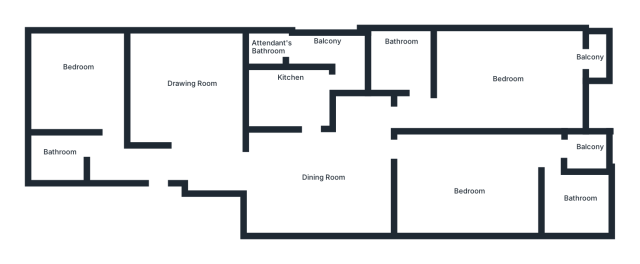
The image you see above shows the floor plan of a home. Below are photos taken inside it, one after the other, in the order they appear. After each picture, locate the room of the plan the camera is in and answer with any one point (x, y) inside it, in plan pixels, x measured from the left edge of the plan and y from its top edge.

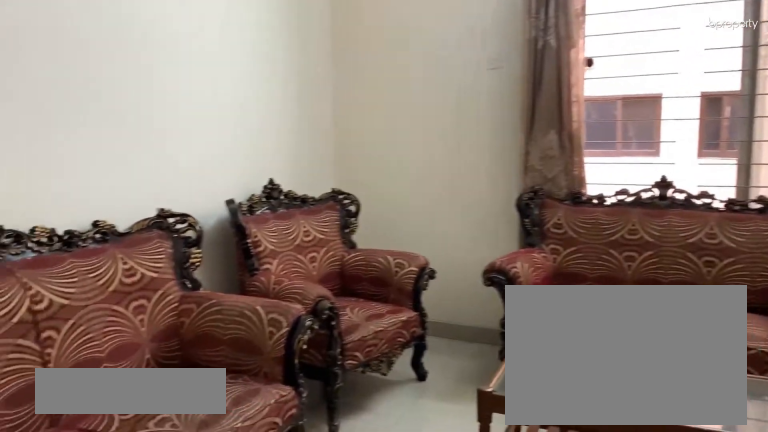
(183, 99)
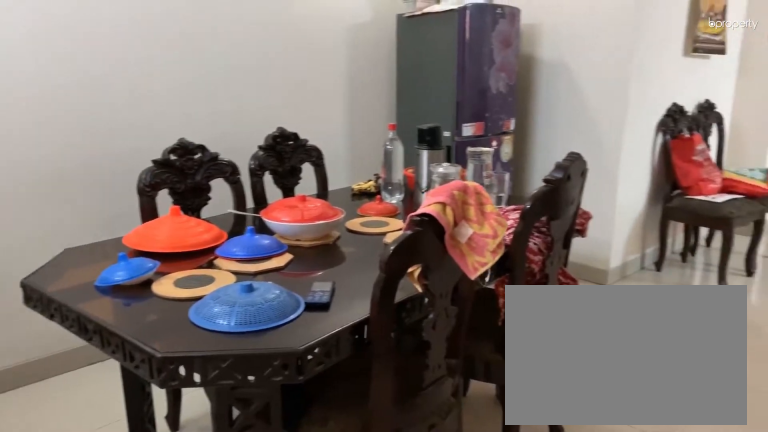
(315, 183)
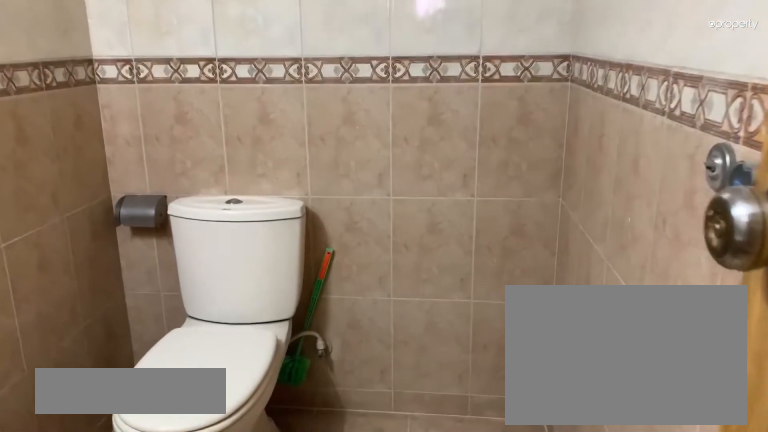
(59, 153)
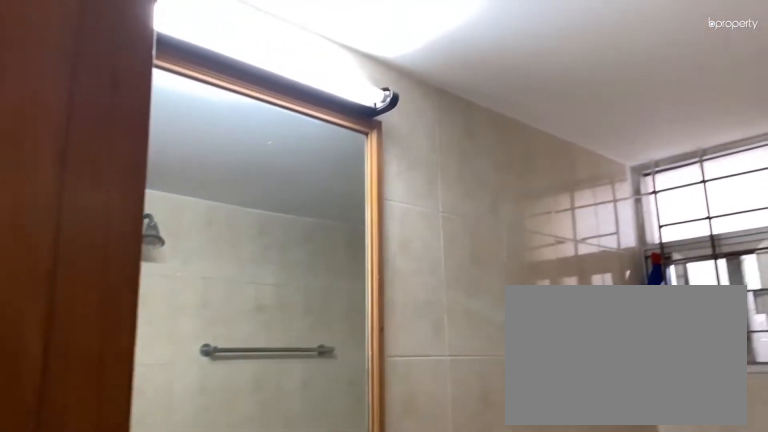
(59, 153)
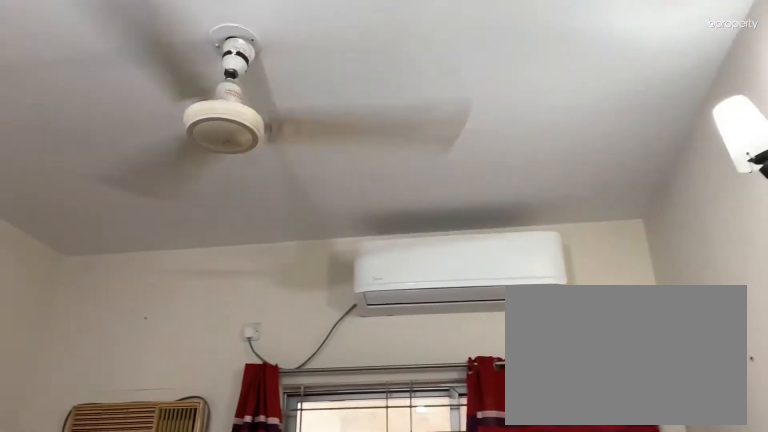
(85, 85)
